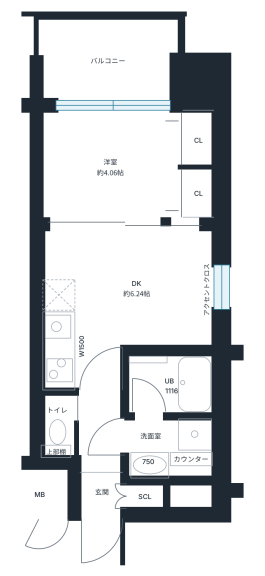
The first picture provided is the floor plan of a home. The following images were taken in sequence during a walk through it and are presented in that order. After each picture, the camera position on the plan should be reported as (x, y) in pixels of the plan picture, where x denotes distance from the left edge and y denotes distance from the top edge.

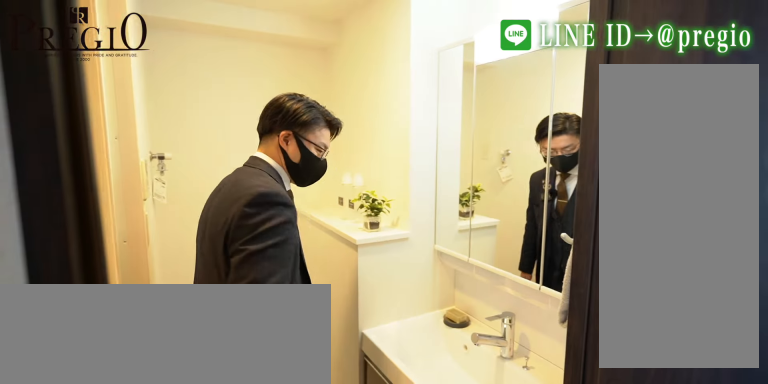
(150, 437)
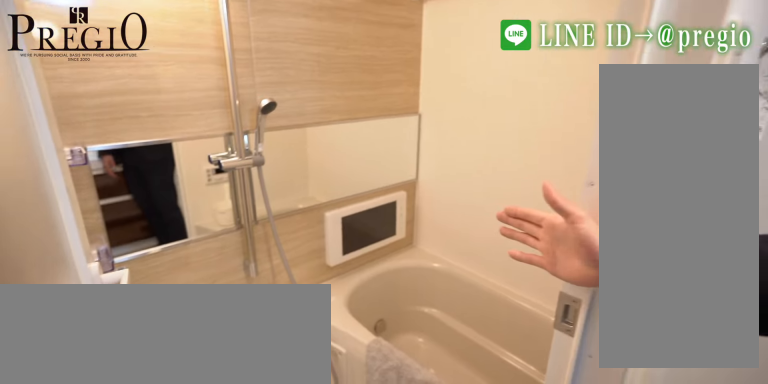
(168, 389)
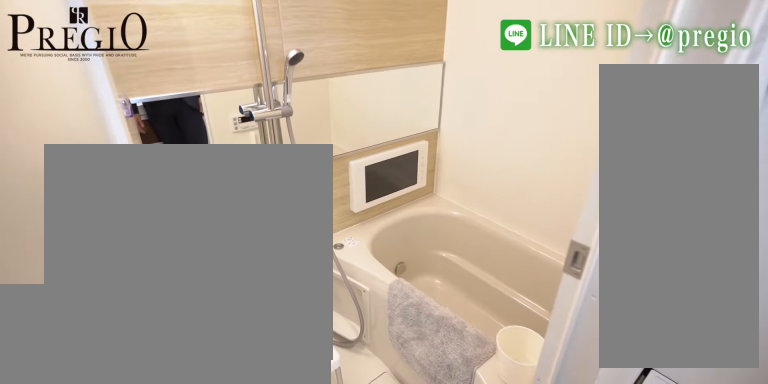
(167, 389)
